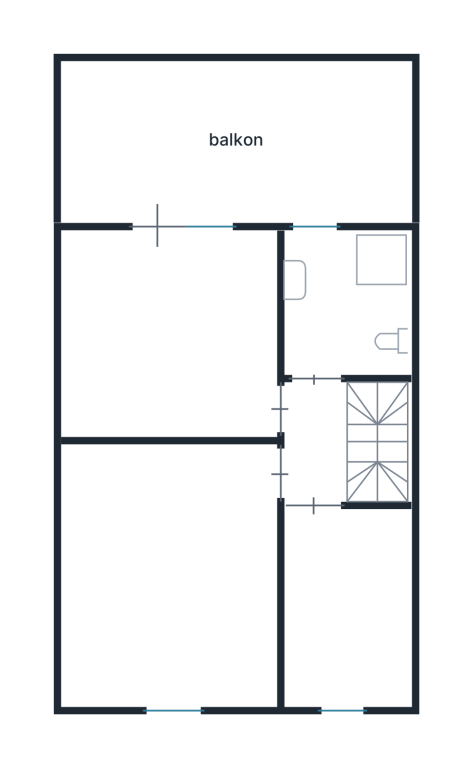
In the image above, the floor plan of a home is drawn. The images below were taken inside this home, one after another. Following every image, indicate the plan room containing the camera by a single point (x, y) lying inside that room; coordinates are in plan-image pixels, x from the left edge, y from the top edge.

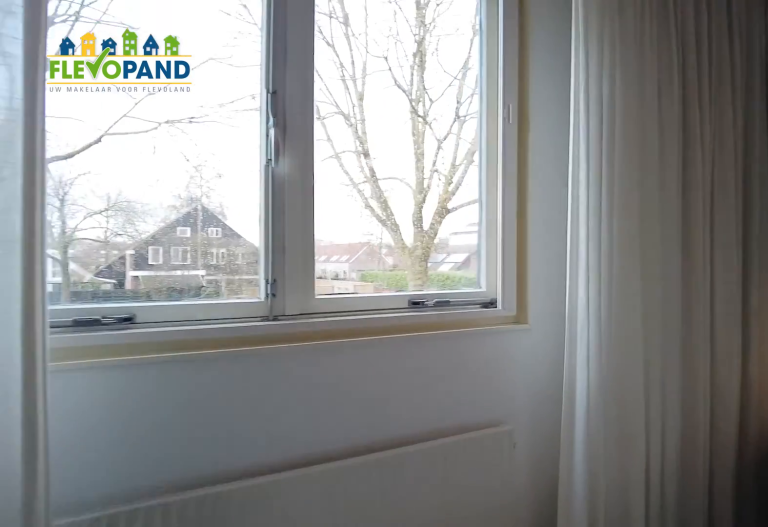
(168, 597)
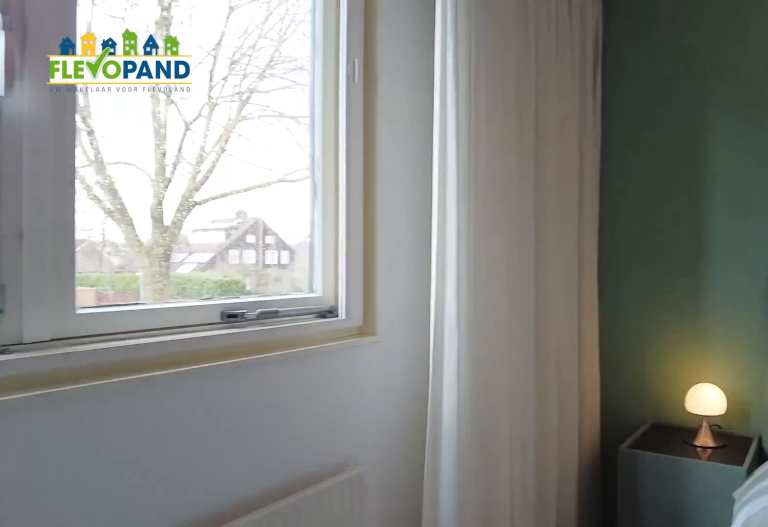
(168, 597)
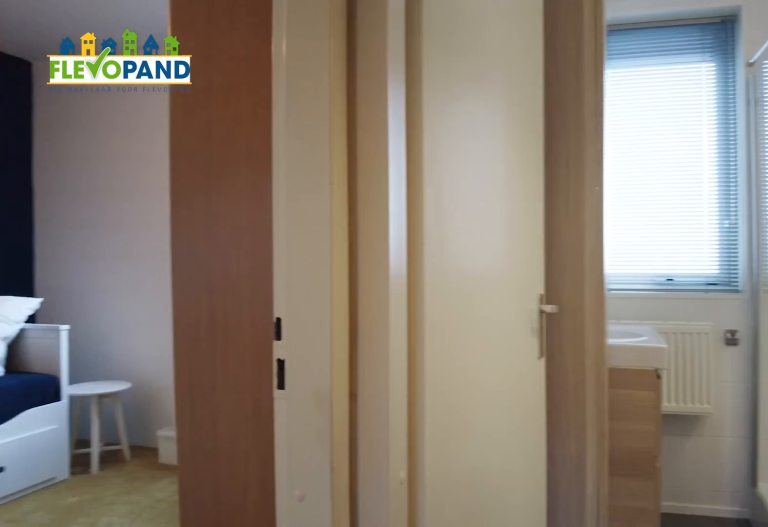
(315, 441)
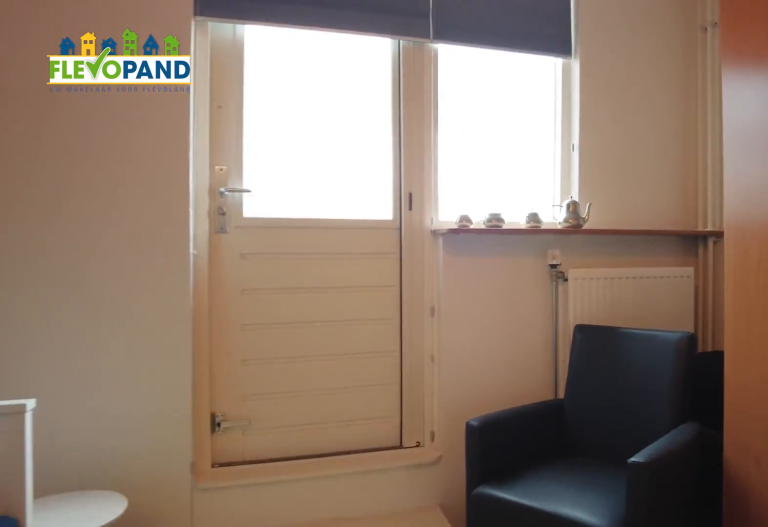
(82, 341)
